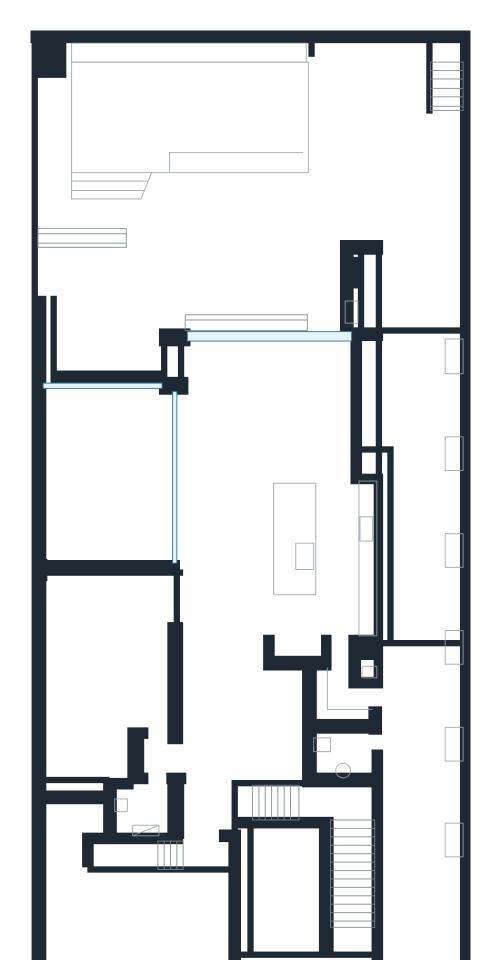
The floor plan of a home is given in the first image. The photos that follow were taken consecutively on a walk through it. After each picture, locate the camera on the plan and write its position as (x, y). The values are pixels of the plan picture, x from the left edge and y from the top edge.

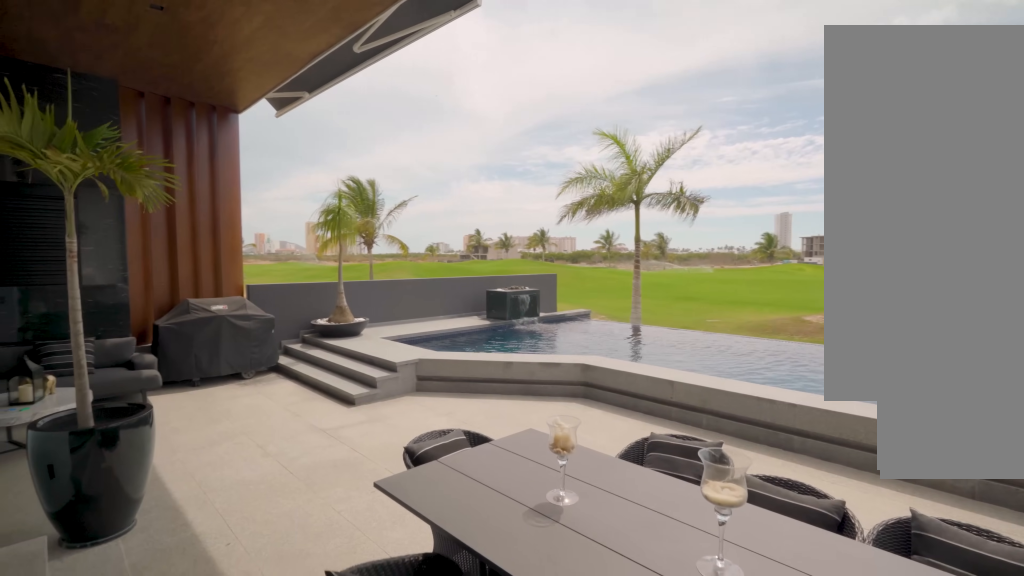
(314, 303)
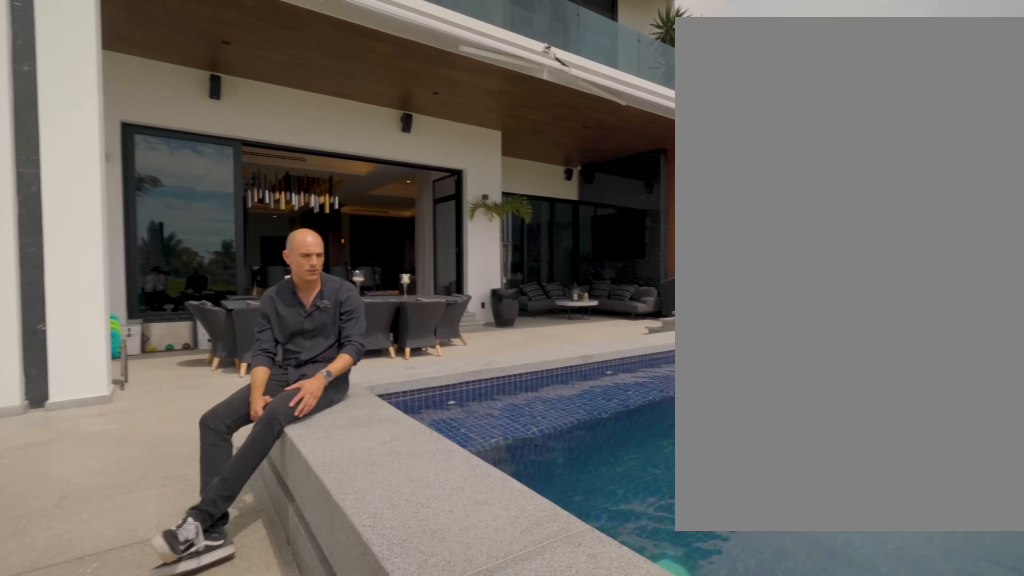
(345, 122)
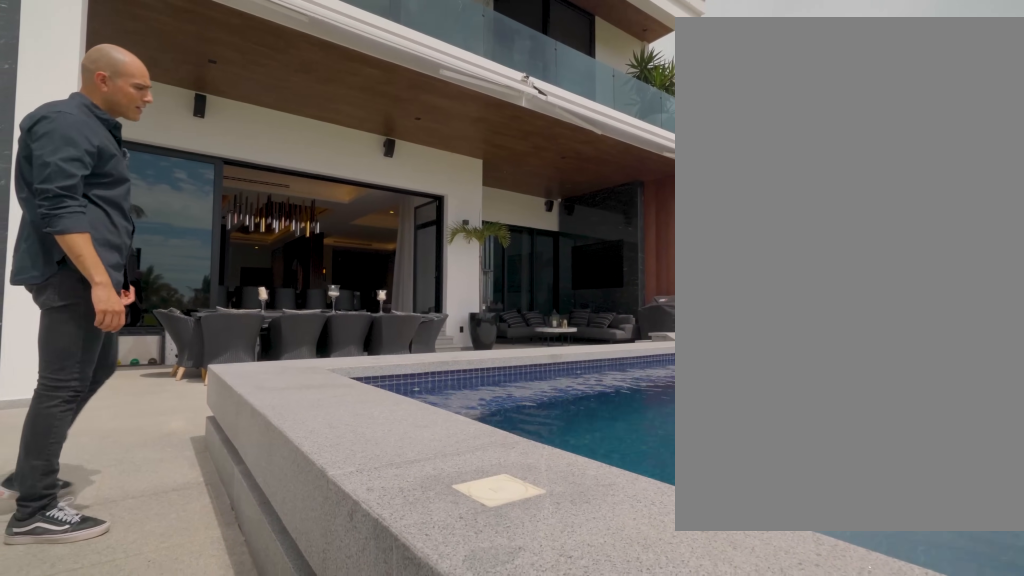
(346, 122)
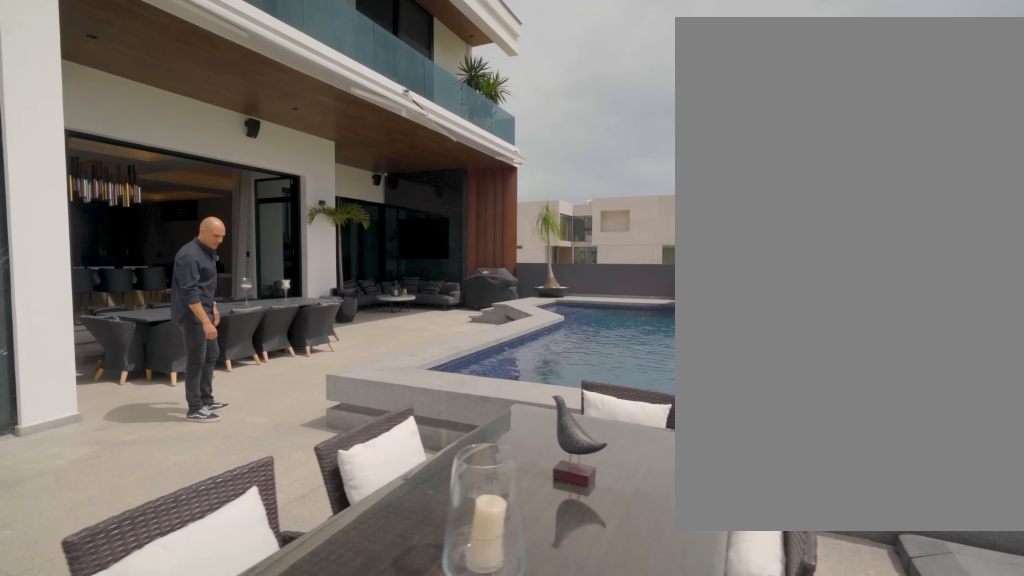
(391, 198)
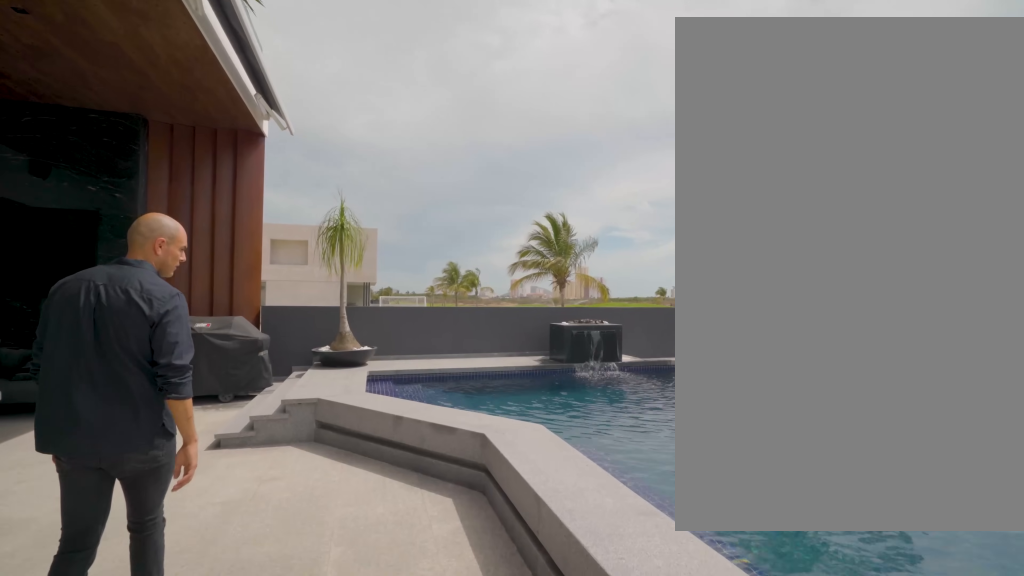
(191, 208)
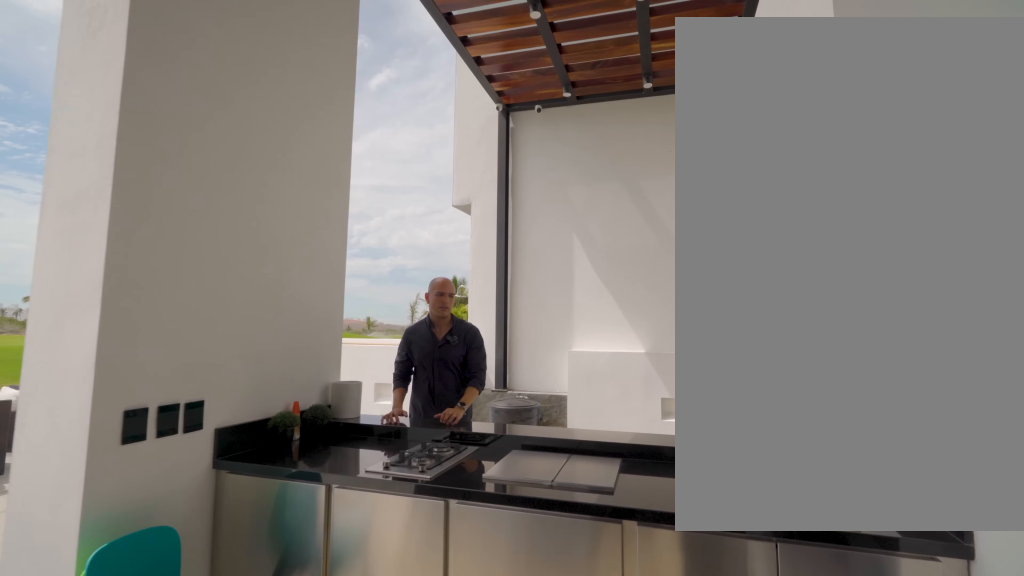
(314, 296)
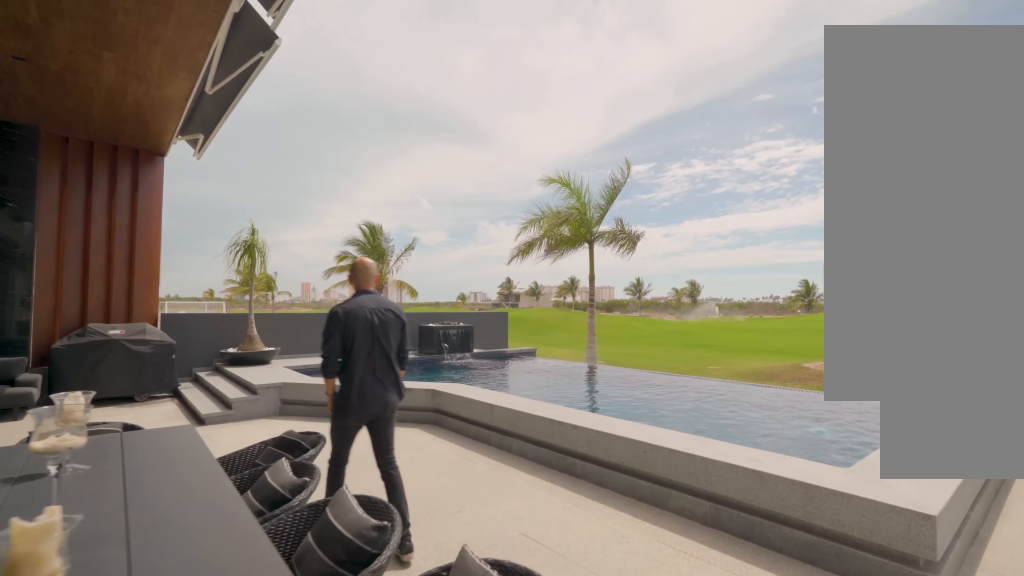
(303, 213)
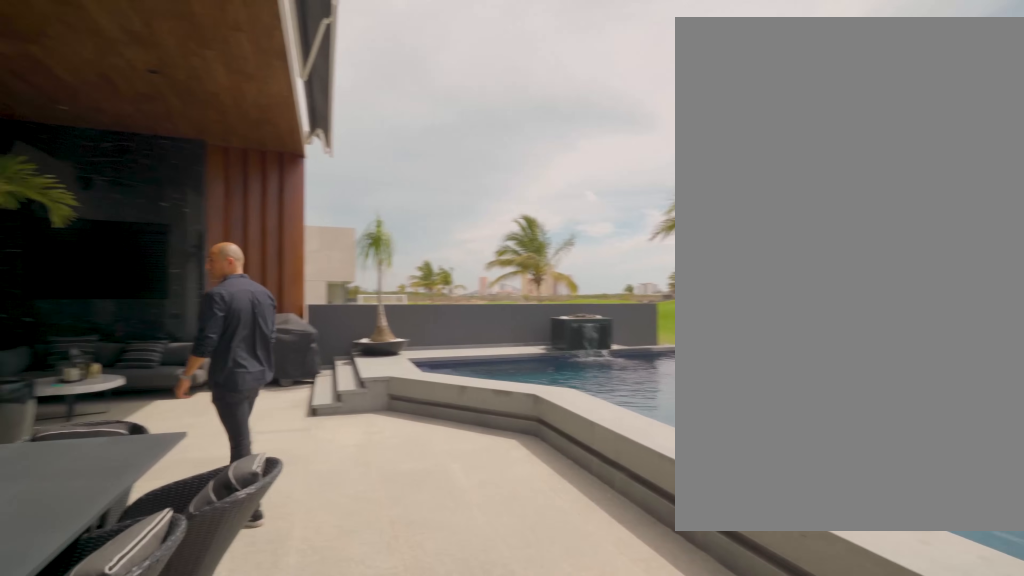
(277, 201)
